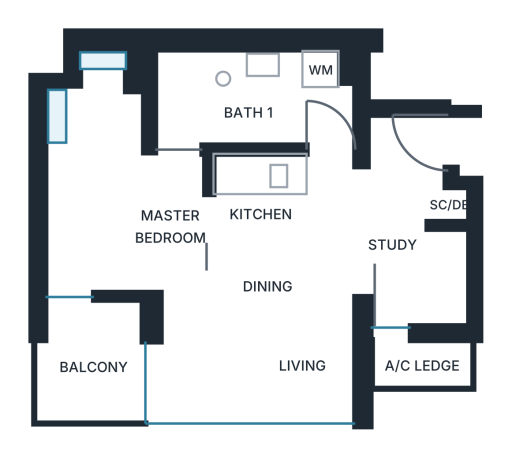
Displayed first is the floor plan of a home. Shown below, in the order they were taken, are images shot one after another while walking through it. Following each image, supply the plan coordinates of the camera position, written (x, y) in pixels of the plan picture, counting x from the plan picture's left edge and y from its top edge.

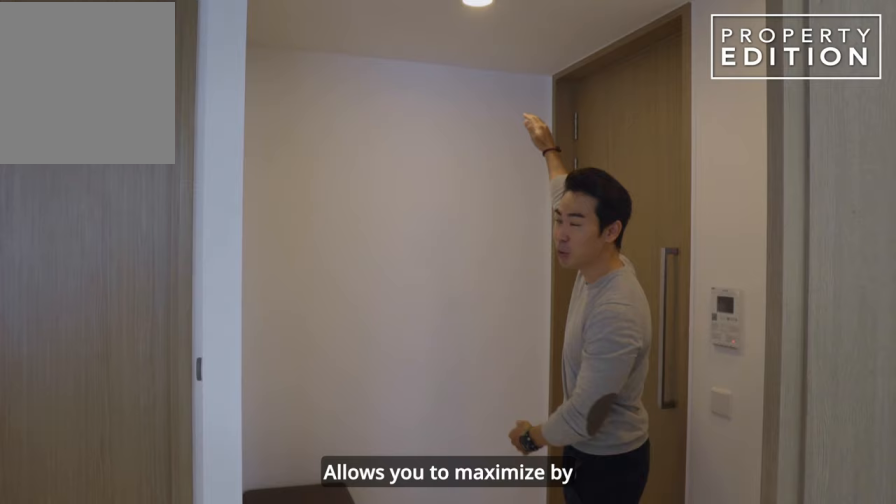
(402, 180)
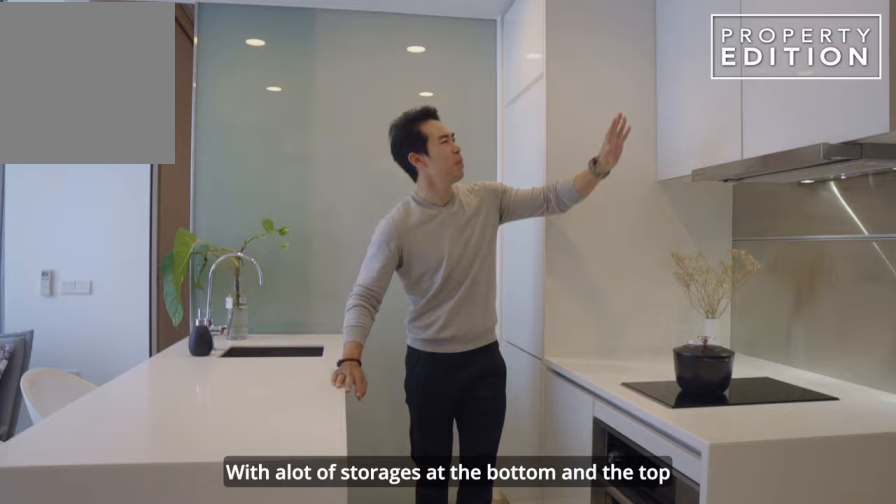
(299, 216)
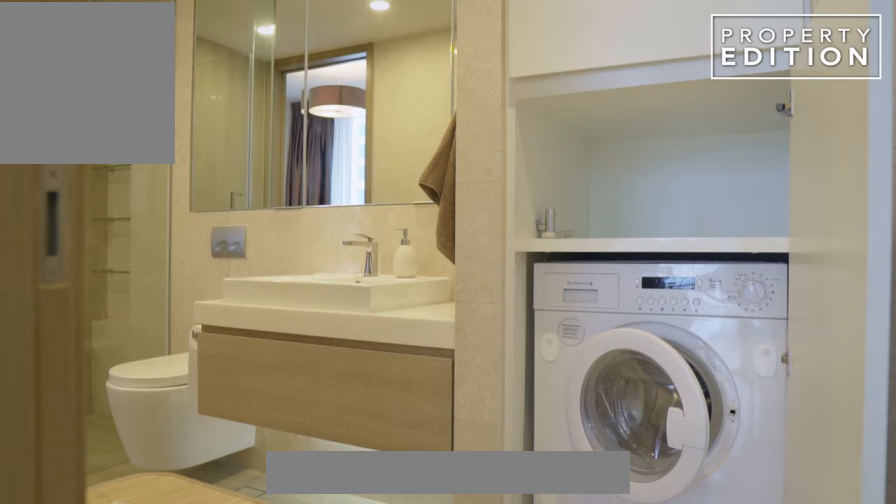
(196, 127)
